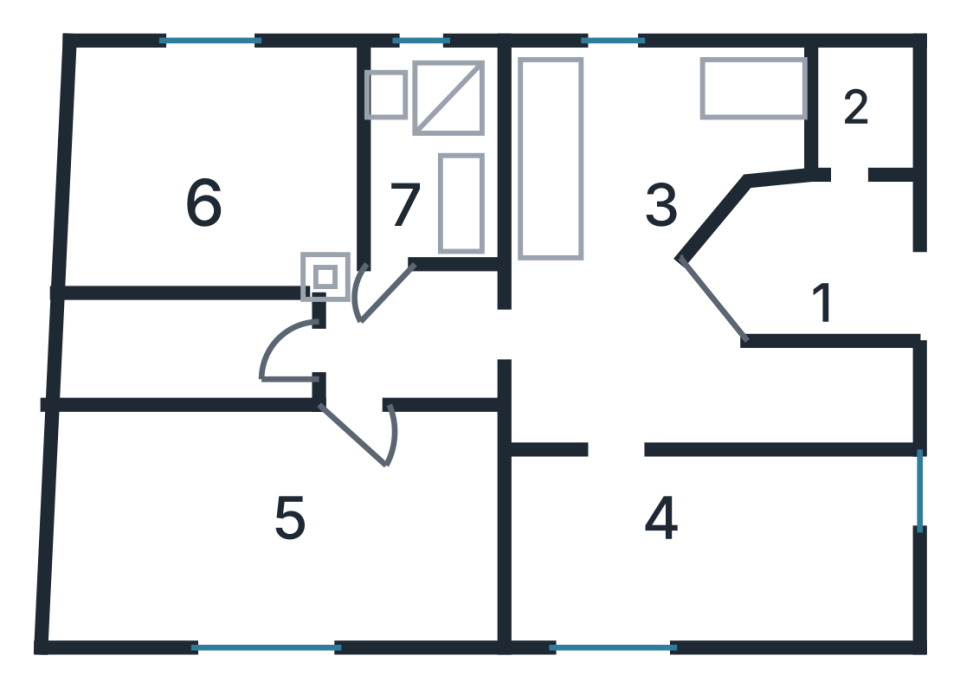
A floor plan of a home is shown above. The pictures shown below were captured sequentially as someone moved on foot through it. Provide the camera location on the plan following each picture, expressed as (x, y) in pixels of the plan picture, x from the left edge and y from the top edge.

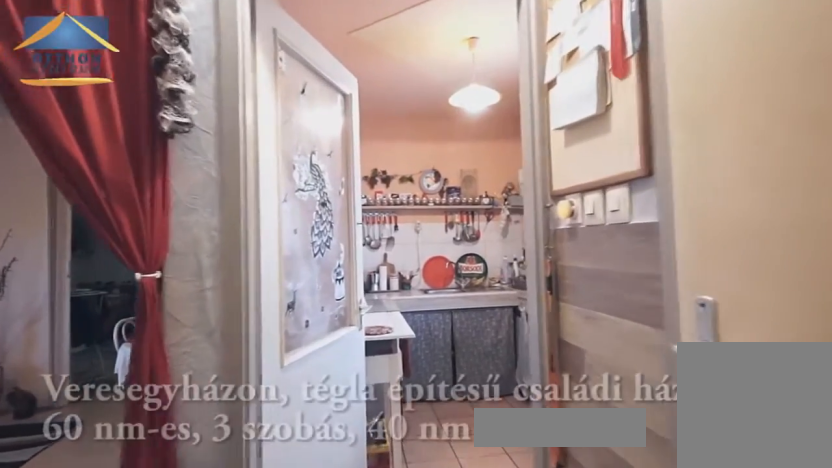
(854, 261)
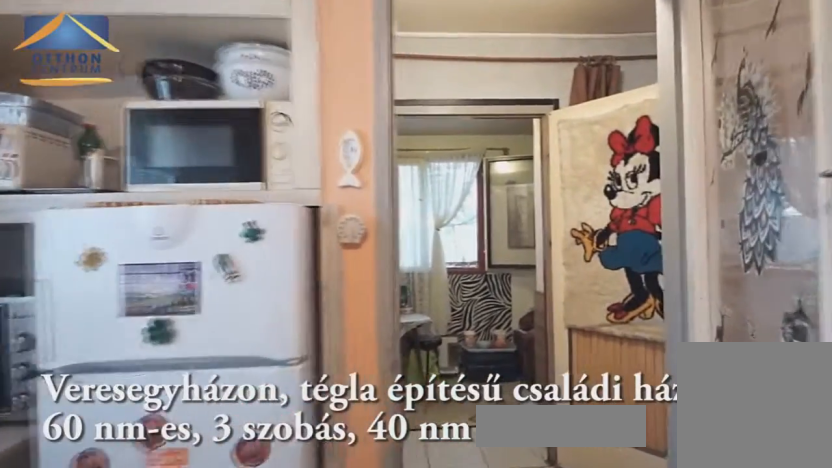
(689, 186)
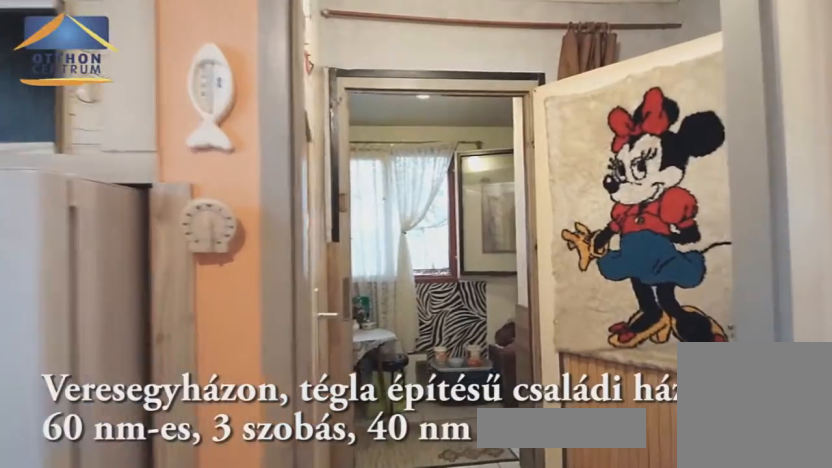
(721, 200)
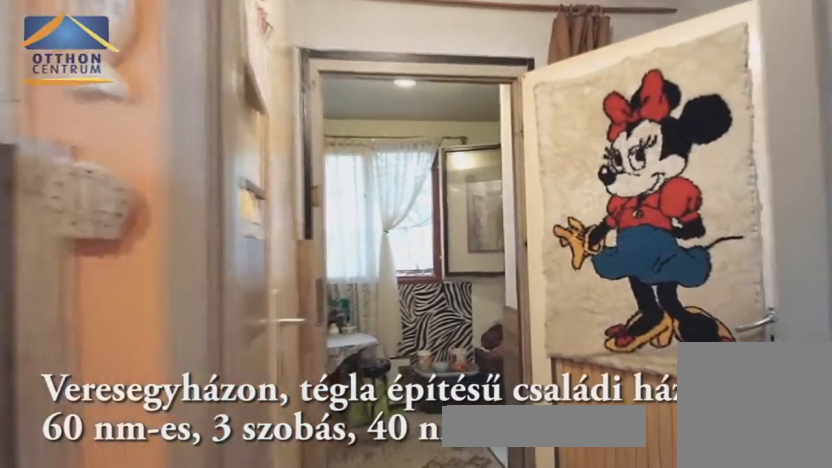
(728, 204)
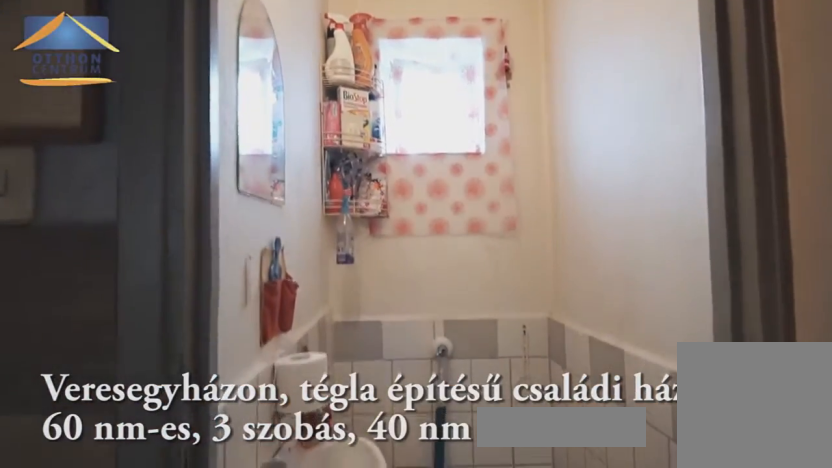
(845, 236)
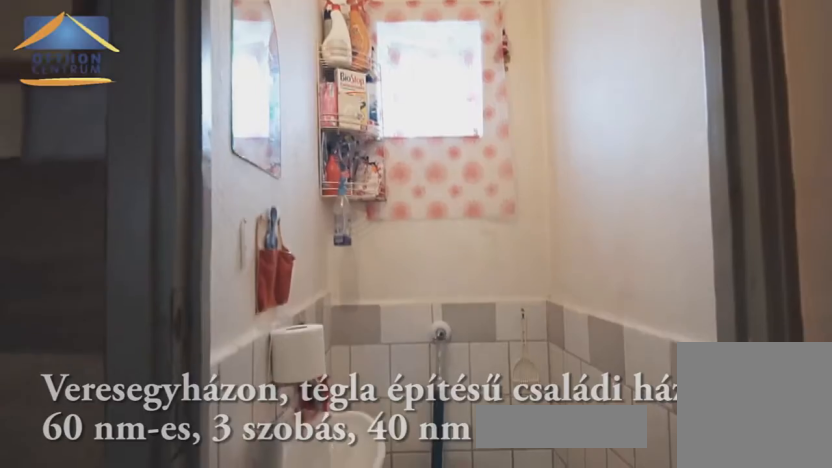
(845, 237)
